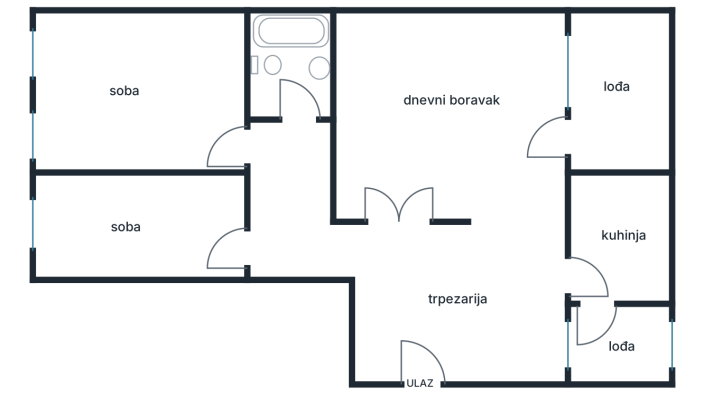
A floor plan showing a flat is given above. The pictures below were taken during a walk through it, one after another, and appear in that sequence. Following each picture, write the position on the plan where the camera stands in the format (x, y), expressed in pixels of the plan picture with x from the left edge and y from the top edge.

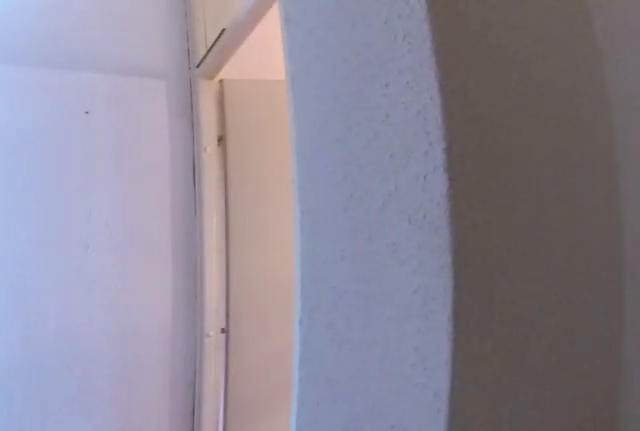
(289, 133)
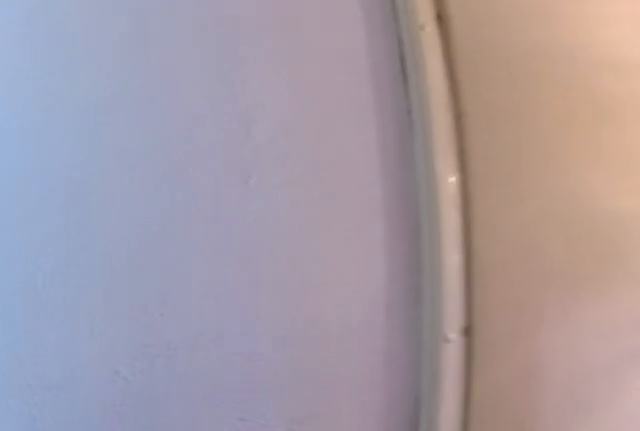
(287, 215)
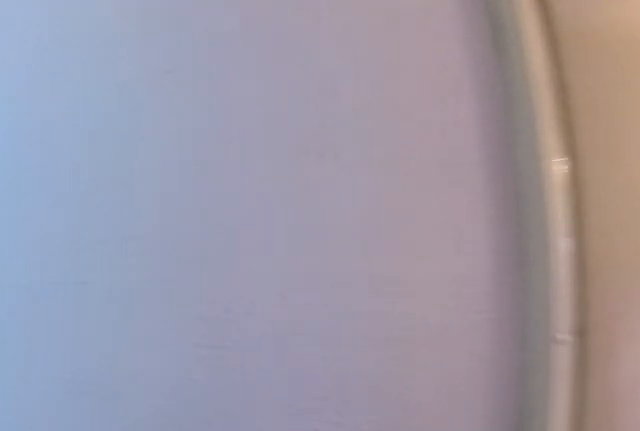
(287, 226)
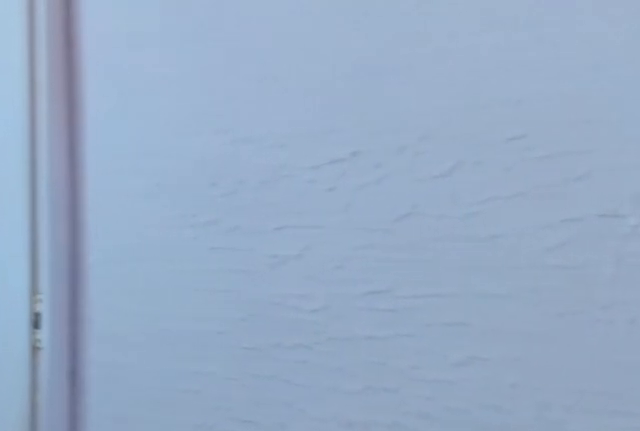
(294, 247)
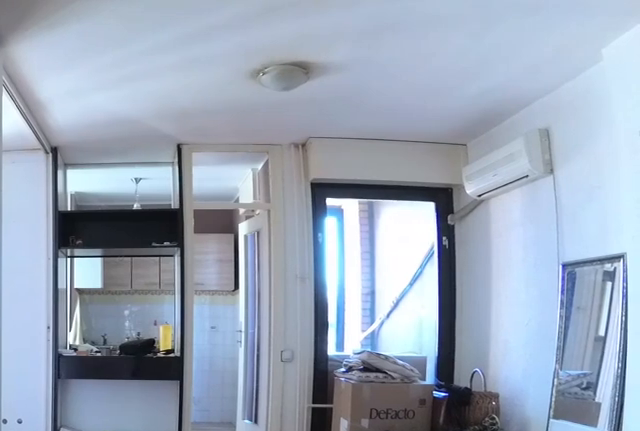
(342, 250)
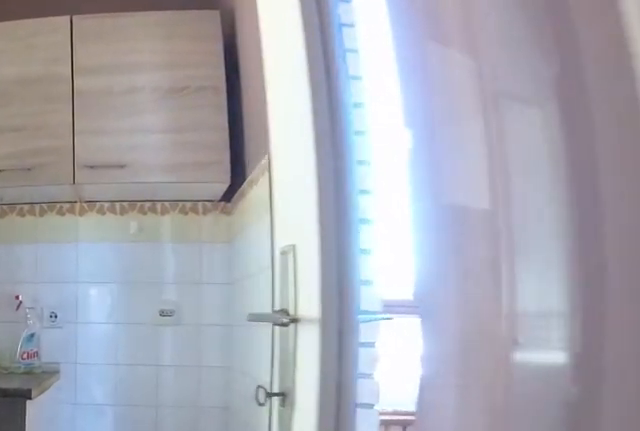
(534, 268)
